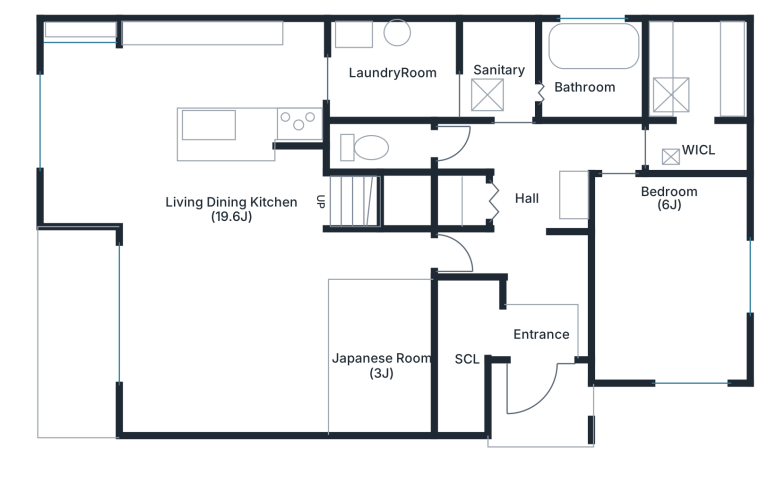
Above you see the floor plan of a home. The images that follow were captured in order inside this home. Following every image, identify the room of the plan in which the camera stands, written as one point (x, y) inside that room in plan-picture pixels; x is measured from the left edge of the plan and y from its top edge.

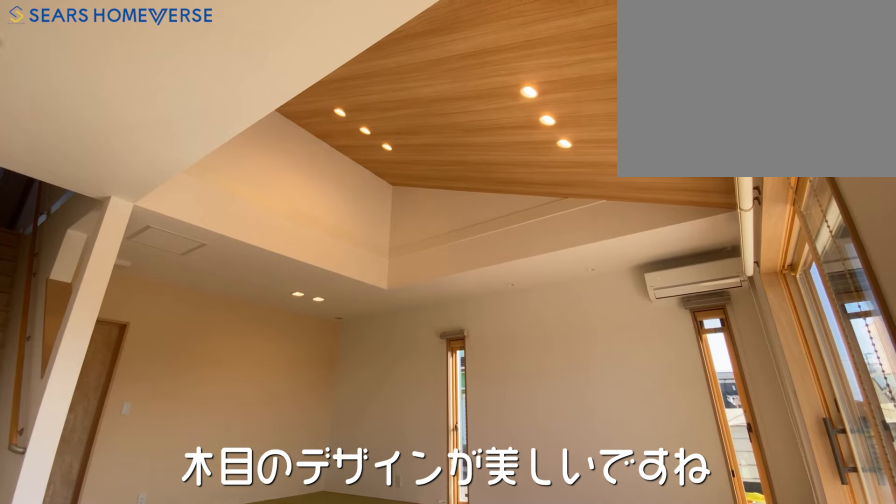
(208, 321)
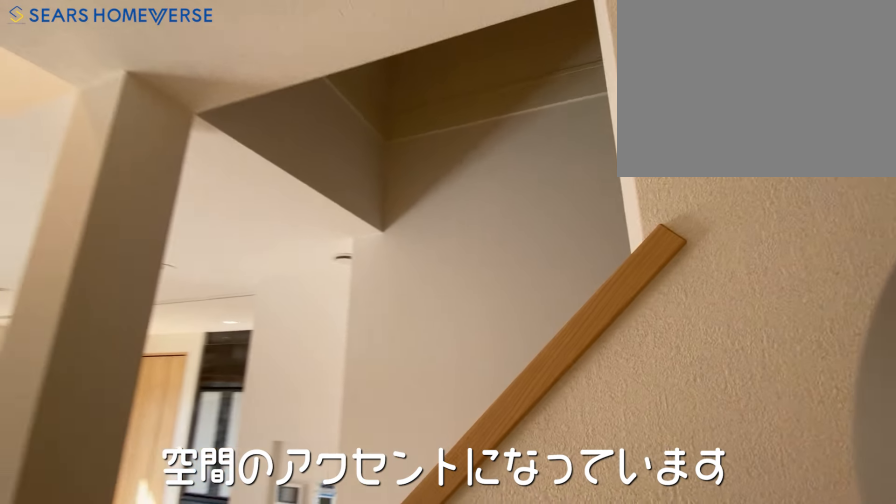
(208, 321)
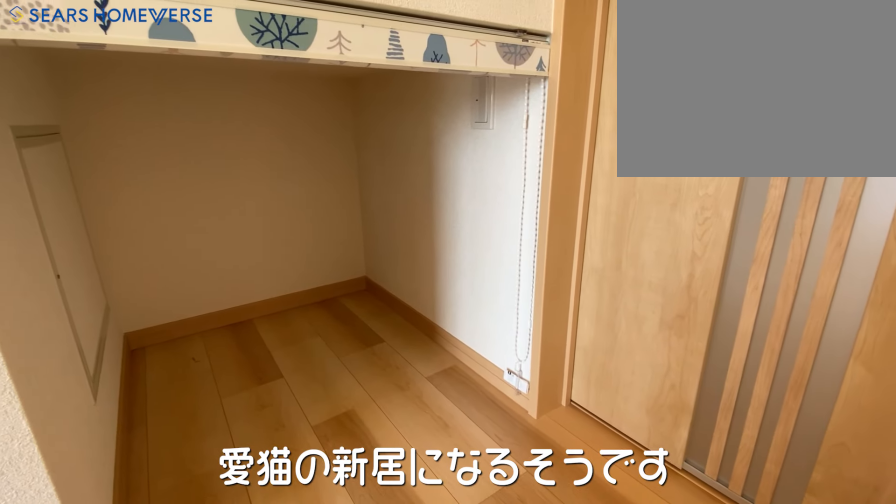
(400, 202)
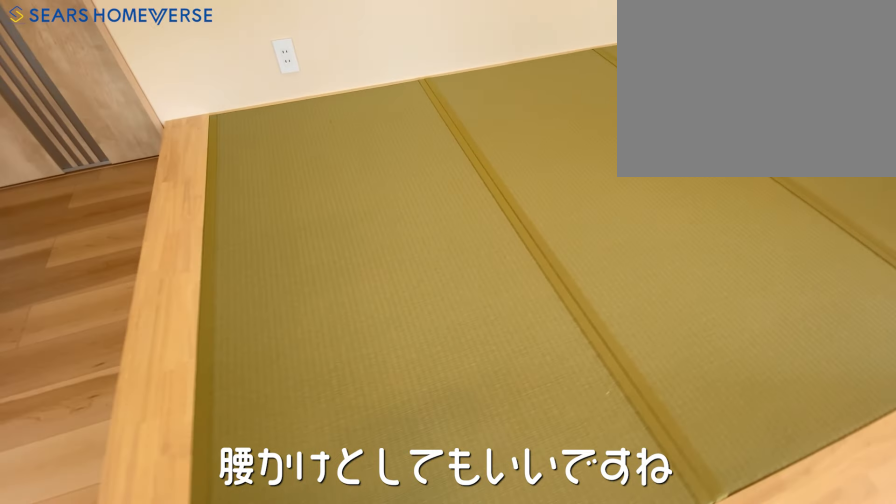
(384, 359)
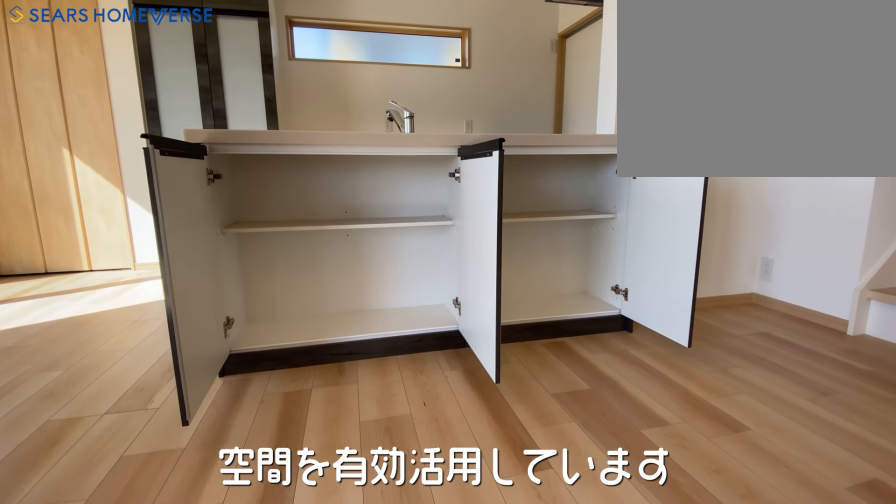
(231, 76)
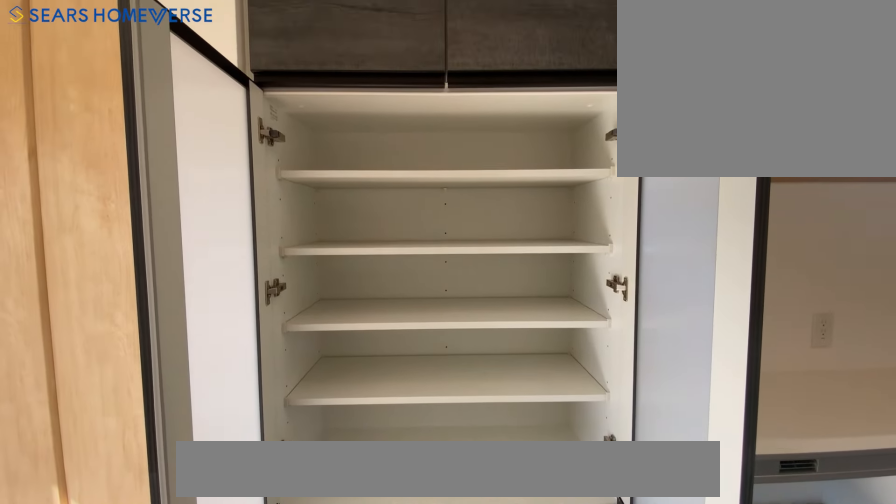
(231, 76)
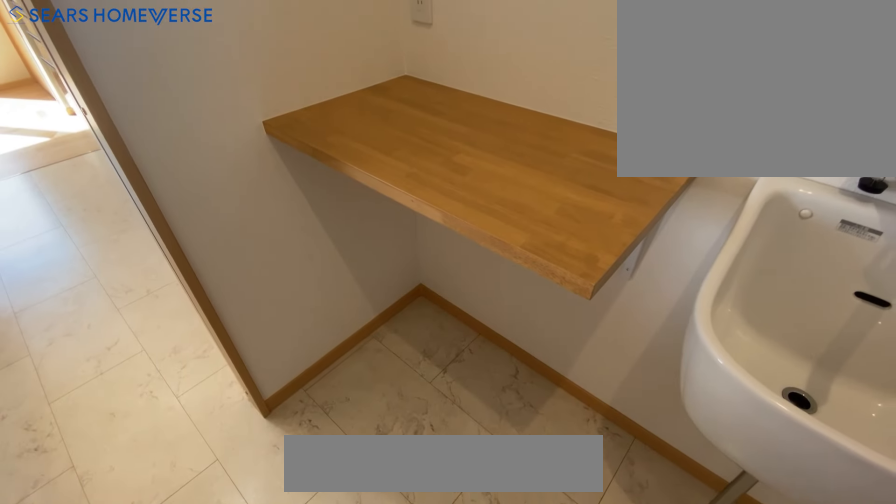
(395, 78)
